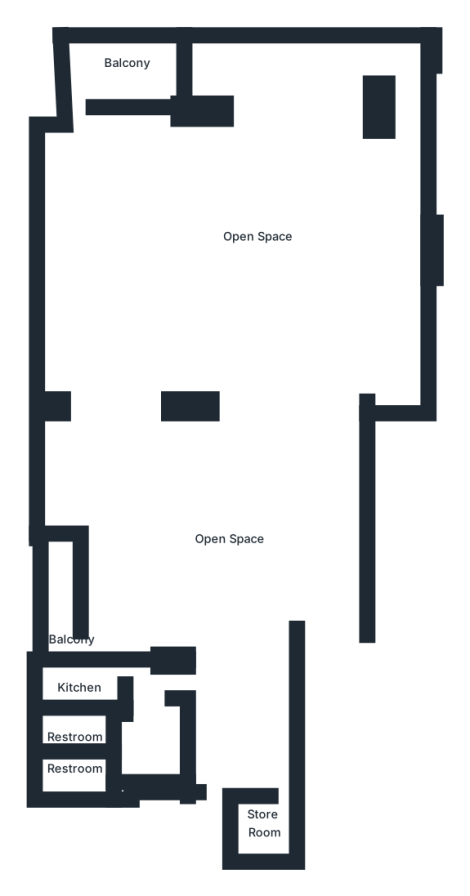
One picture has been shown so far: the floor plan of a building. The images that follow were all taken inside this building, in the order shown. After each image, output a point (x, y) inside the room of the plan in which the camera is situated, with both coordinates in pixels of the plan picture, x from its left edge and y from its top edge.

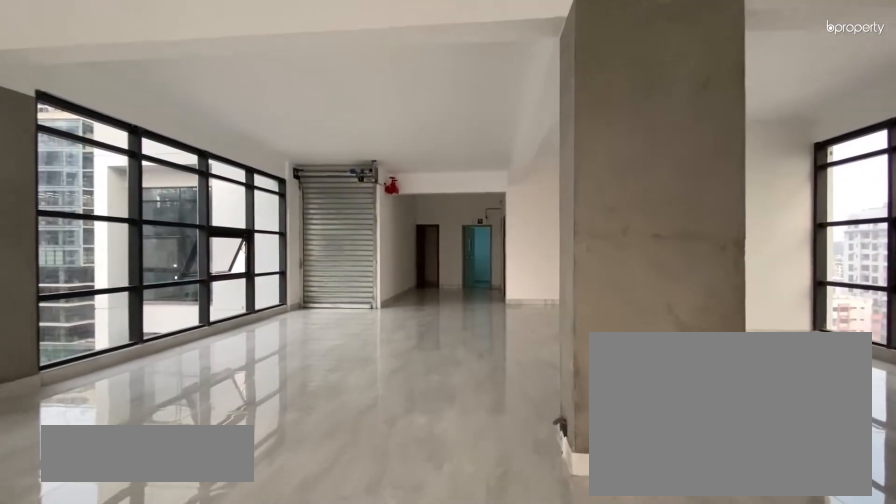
(270, 370)
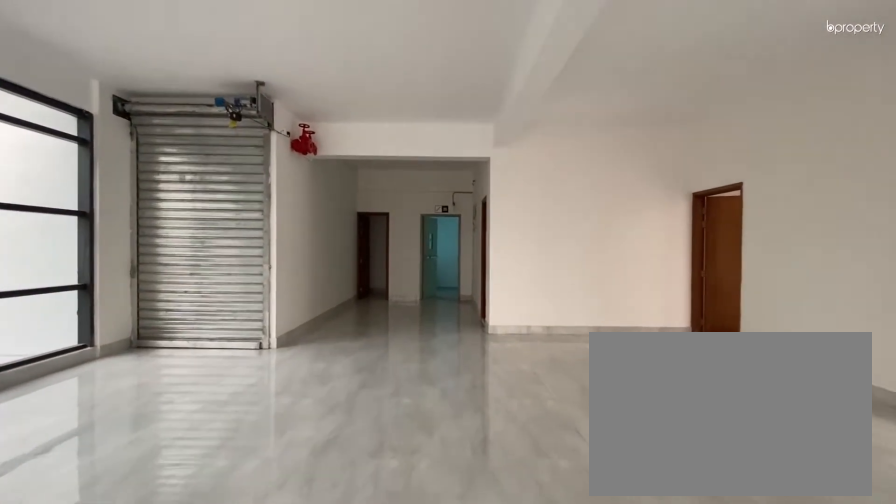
(209, 506)
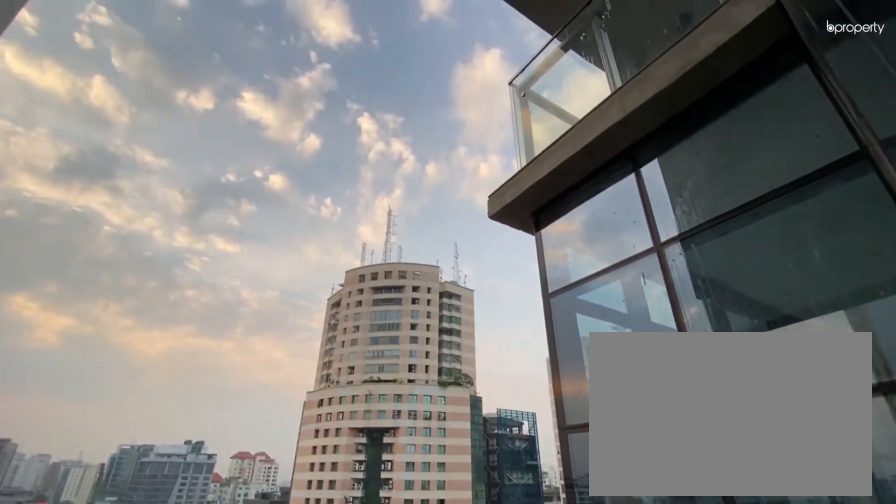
(111, 71)
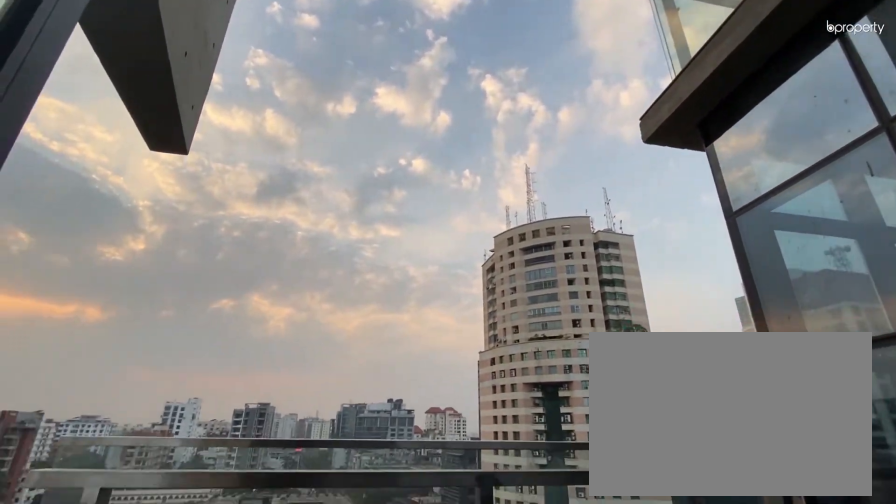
(111, 71)
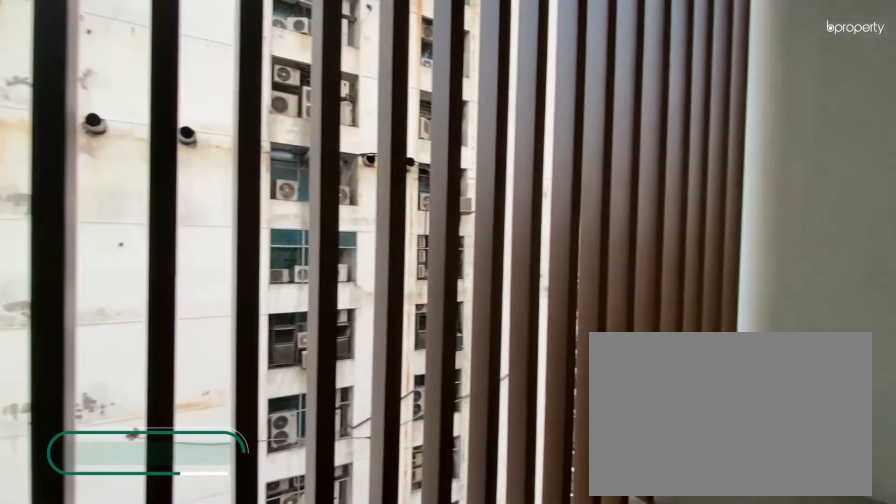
(60, 613)
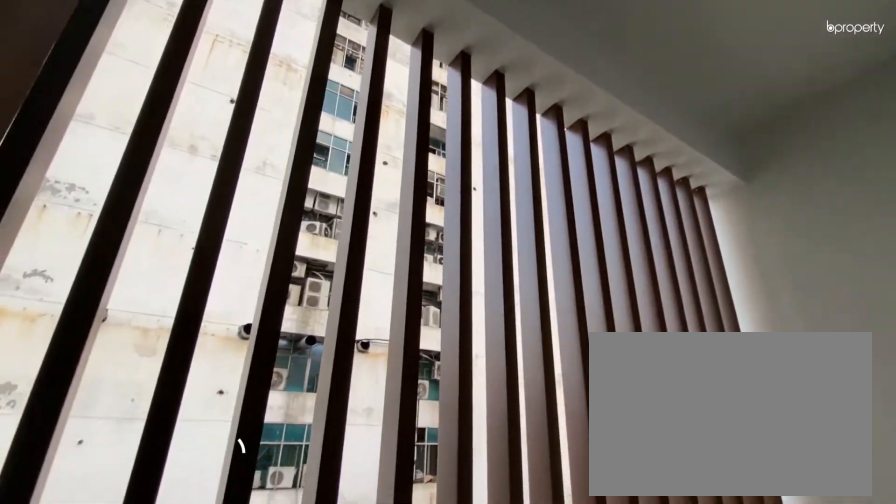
(60, 613)
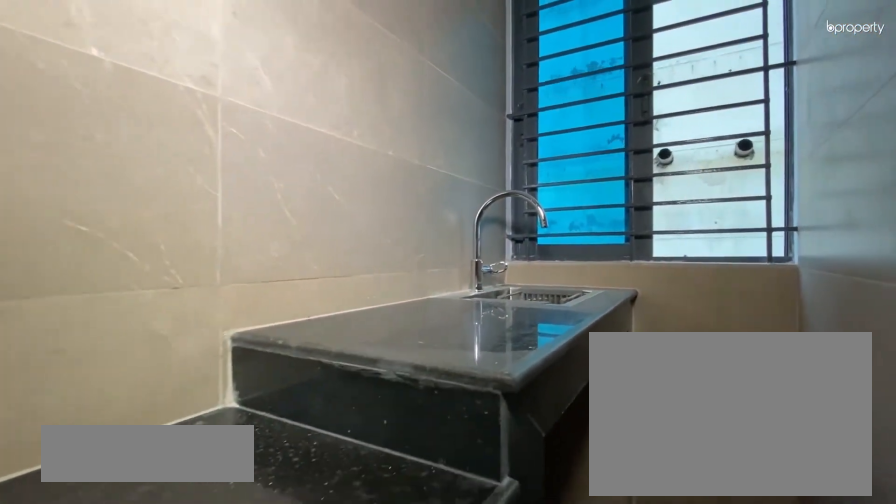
(94, 676)
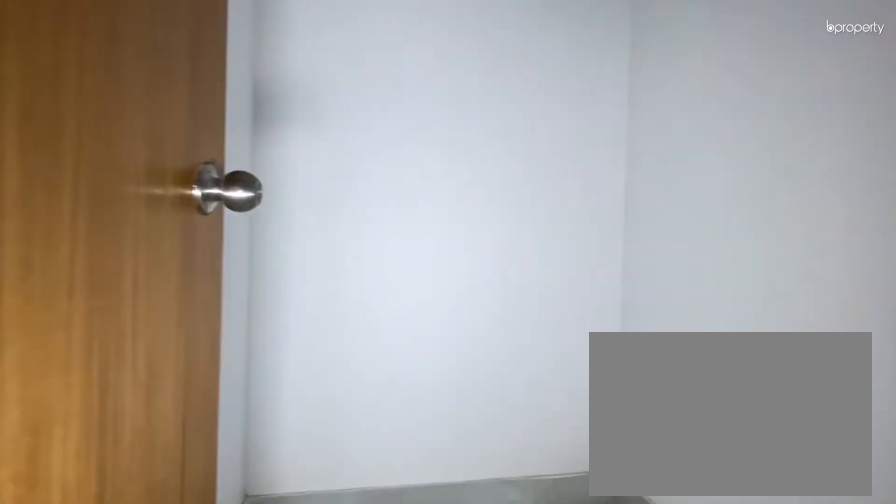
(268, 822)
